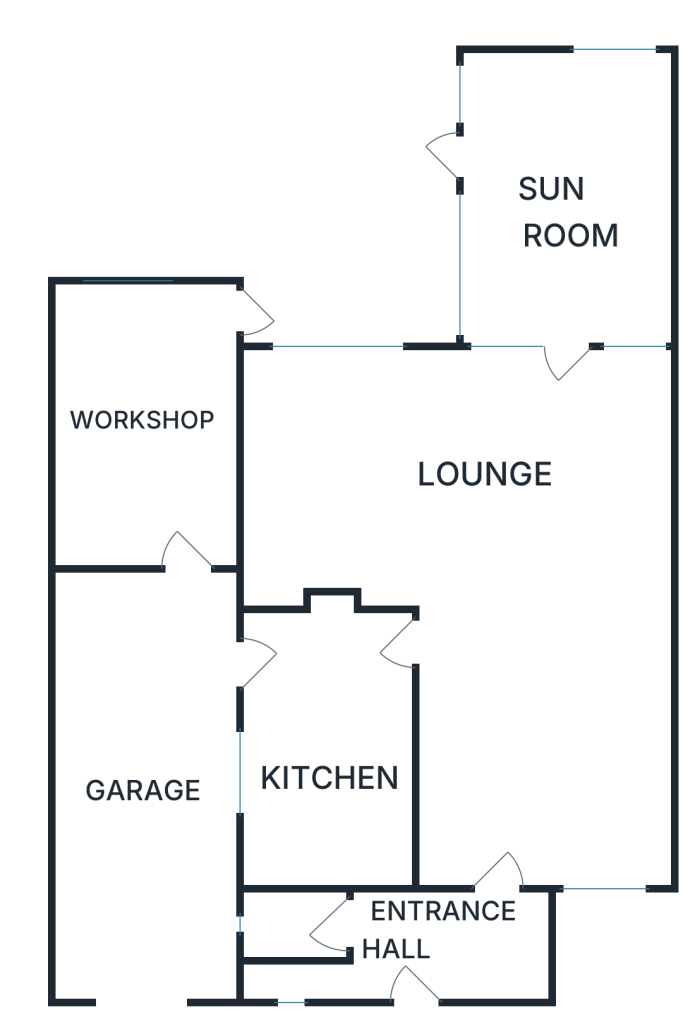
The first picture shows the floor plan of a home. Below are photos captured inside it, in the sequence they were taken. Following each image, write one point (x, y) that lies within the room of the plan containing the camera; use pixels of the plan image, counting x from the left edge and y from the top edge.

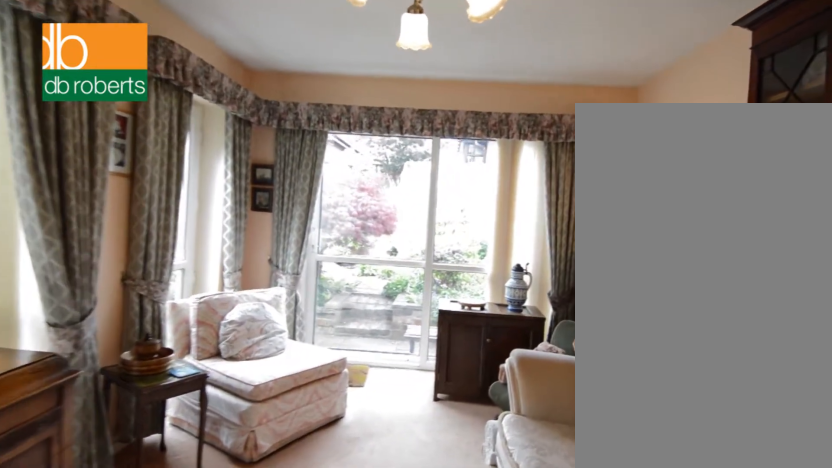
(566, 192)
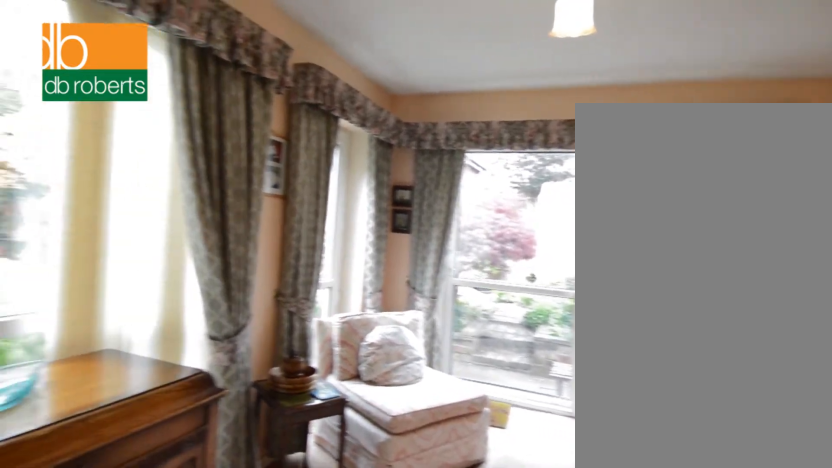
(566, 192)
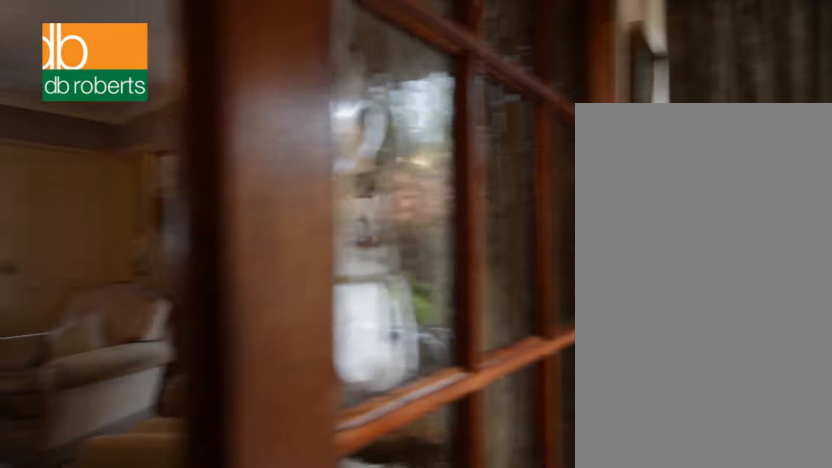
(566, 192)
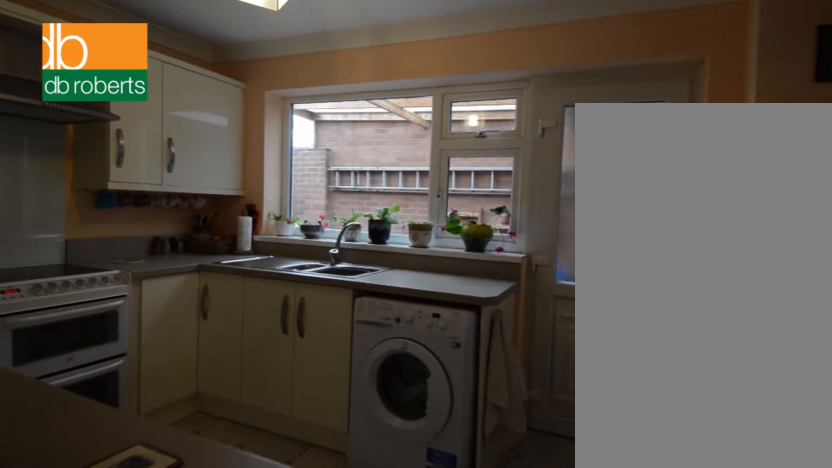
(326, 744)
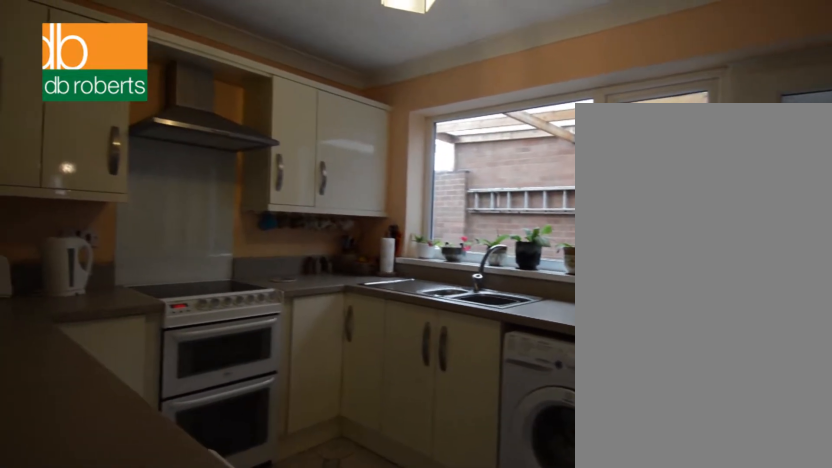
(326, 744)
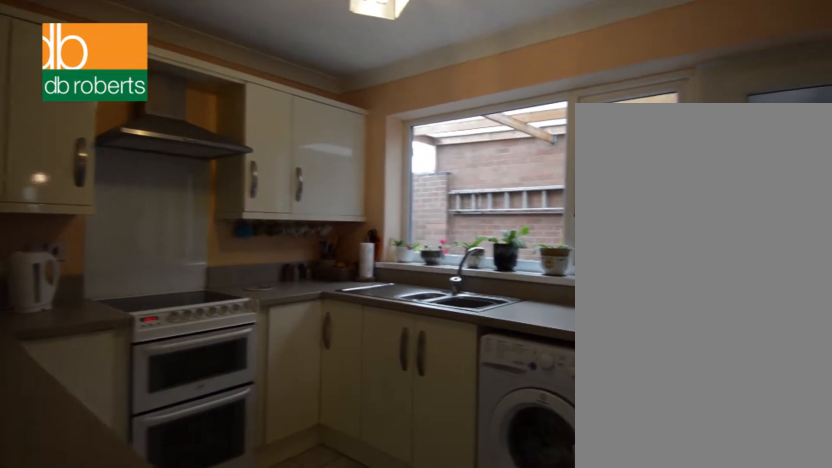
(326, 744)
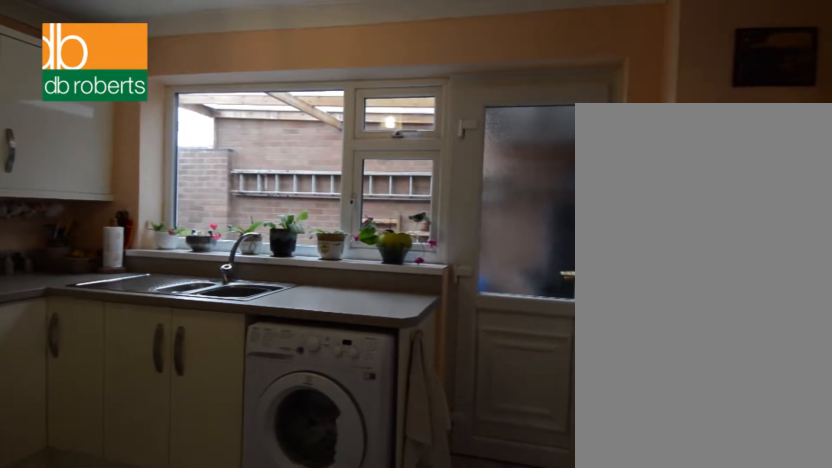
(326, 744)
